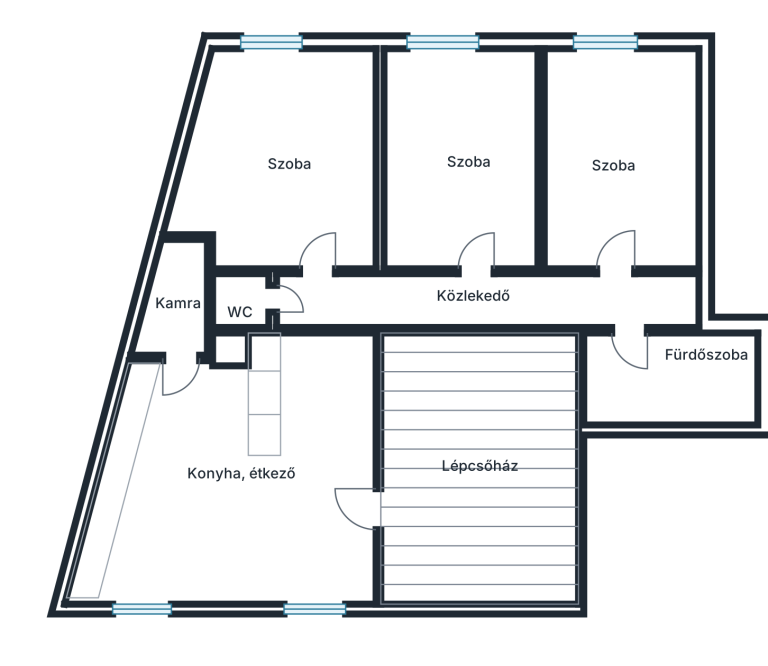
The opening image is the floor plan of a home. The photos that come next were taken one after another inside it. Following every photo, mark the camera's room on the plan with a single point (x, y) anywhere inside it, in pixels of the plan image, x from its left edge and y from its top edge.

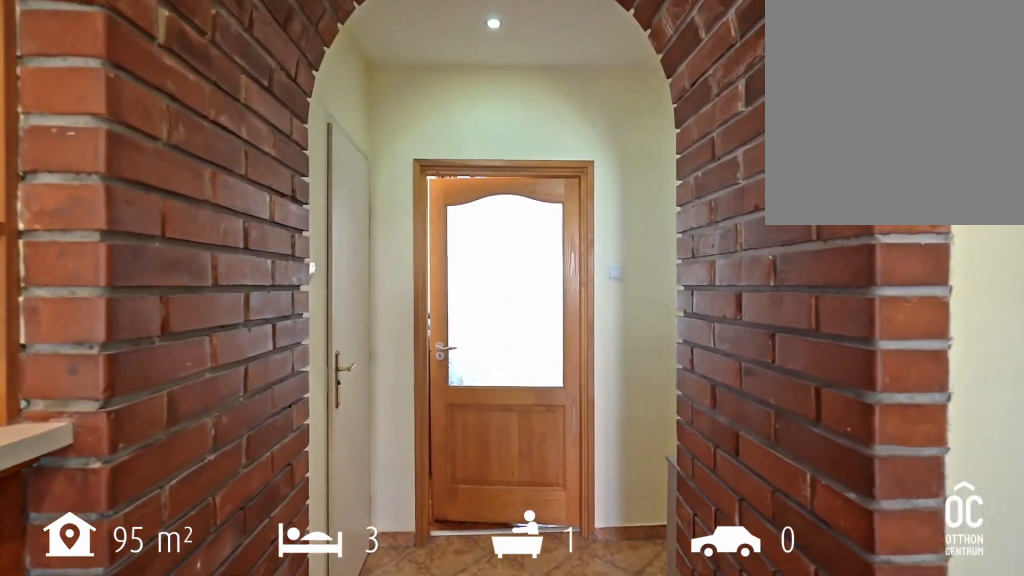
(246, 477)
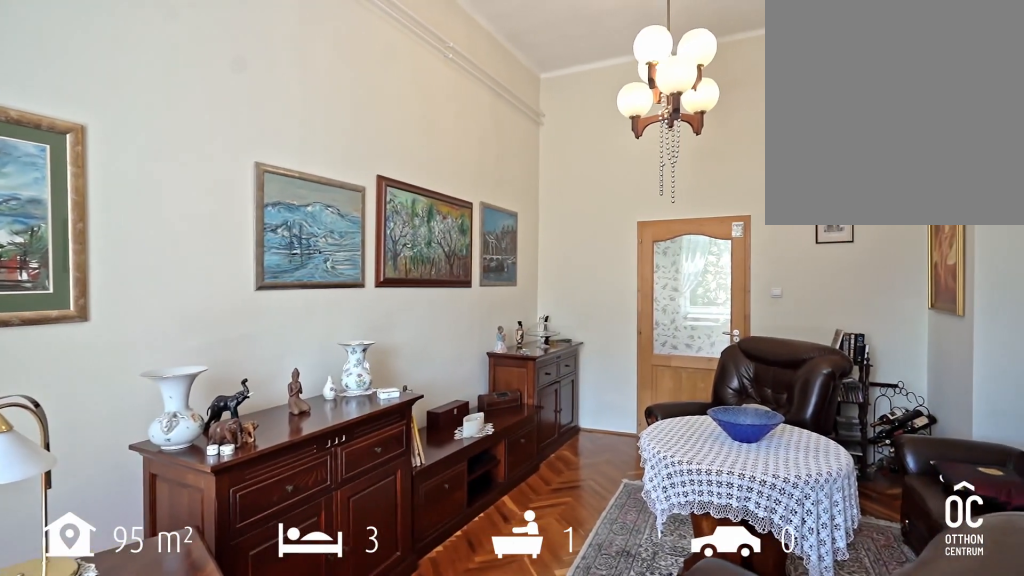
(288, 168)
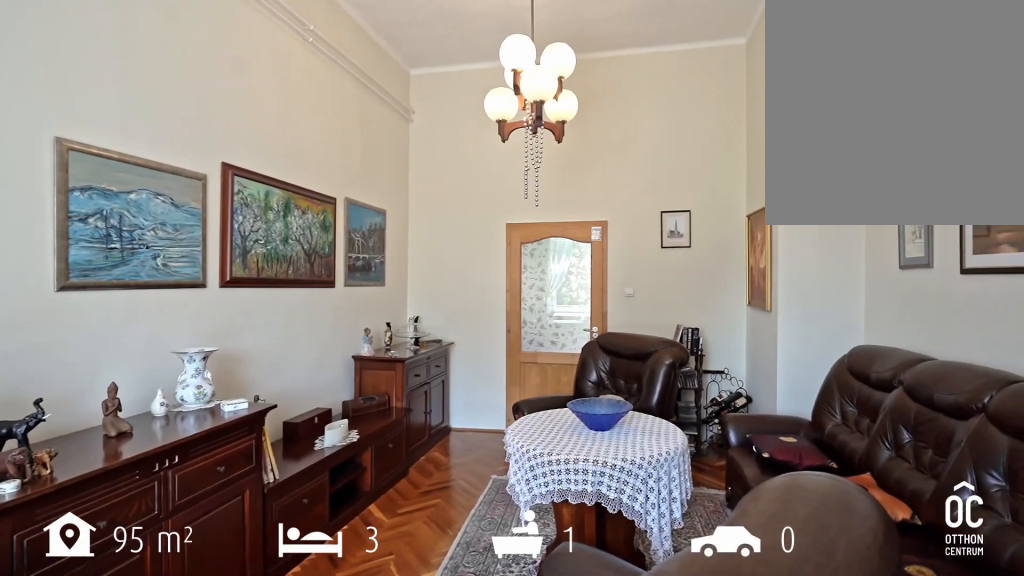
(288, 168)
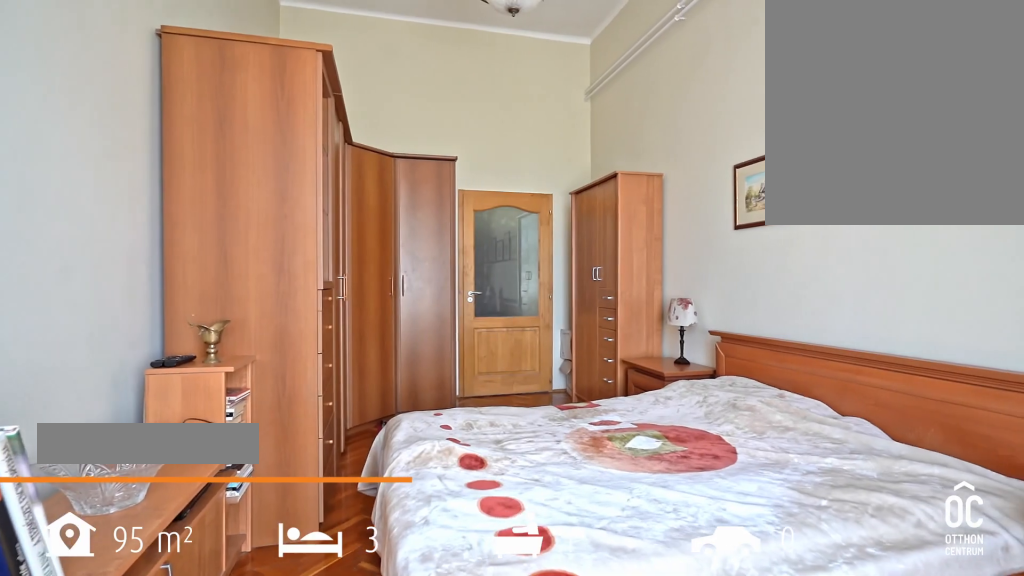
(614, 156)
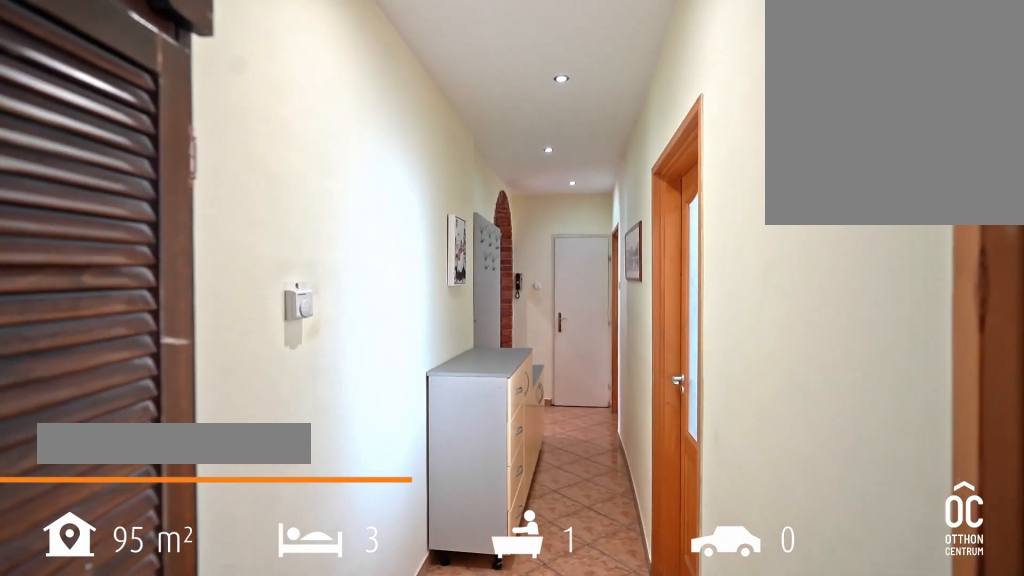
(472, 297)
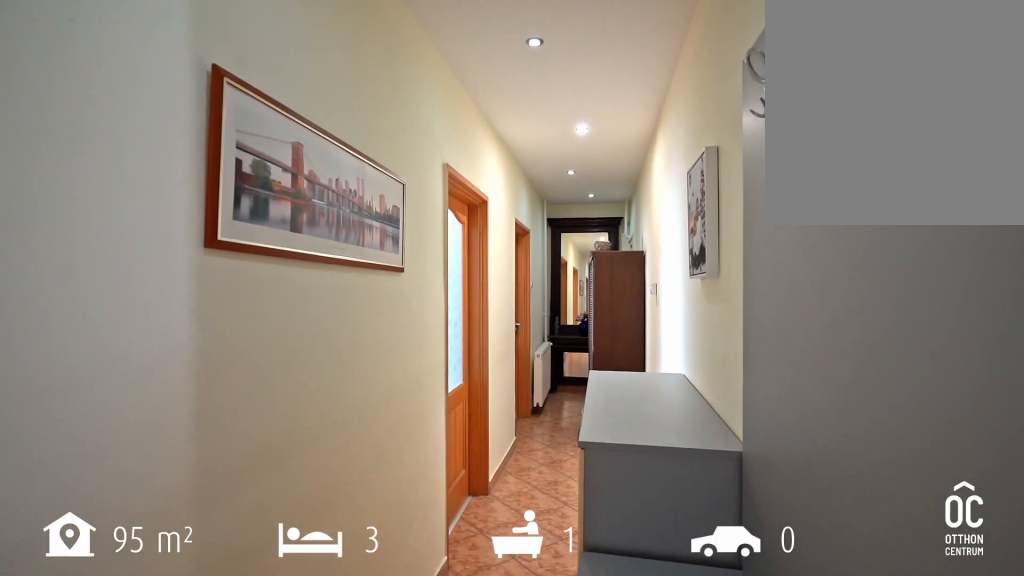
(472, 298)
